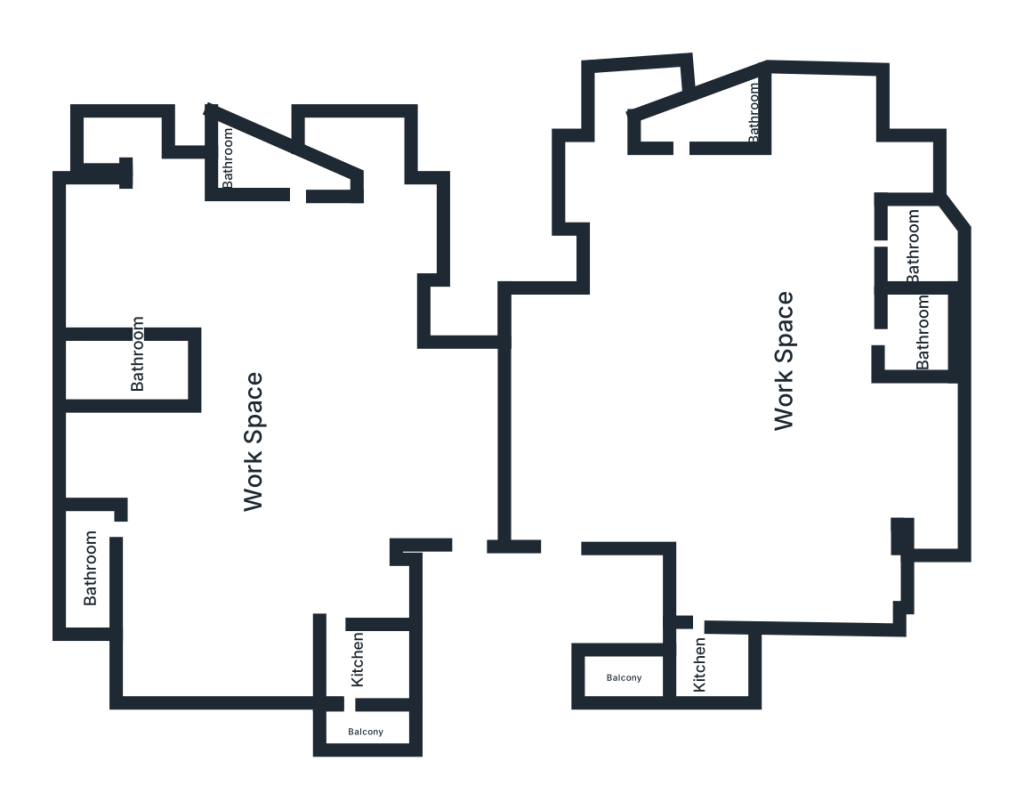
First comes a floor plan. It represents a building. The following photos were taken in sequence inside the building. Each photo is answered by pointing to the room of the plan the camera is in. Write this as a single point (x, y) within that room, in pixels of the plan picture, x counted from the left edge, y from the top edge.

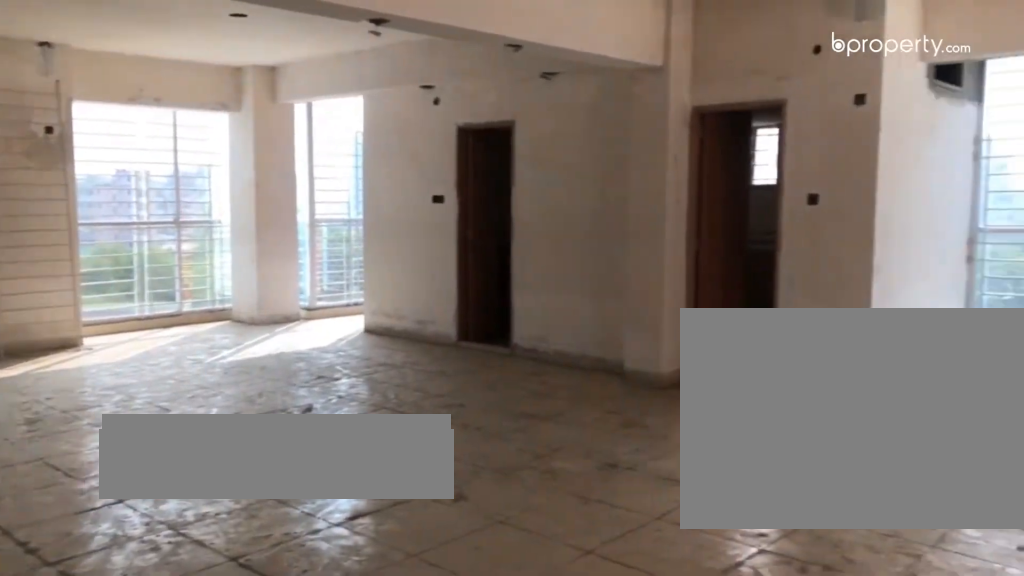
(761, 365)
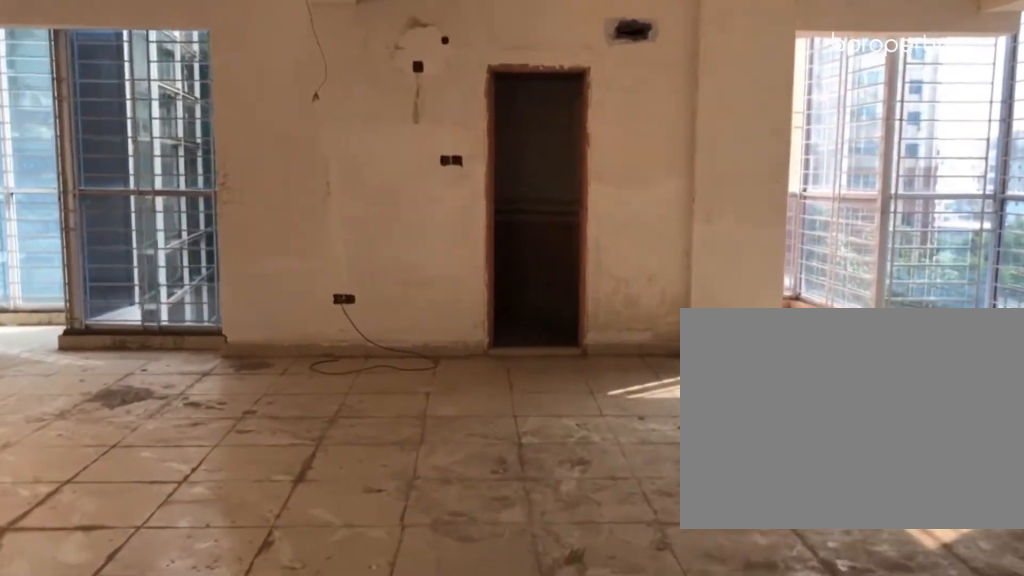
(301, 431)
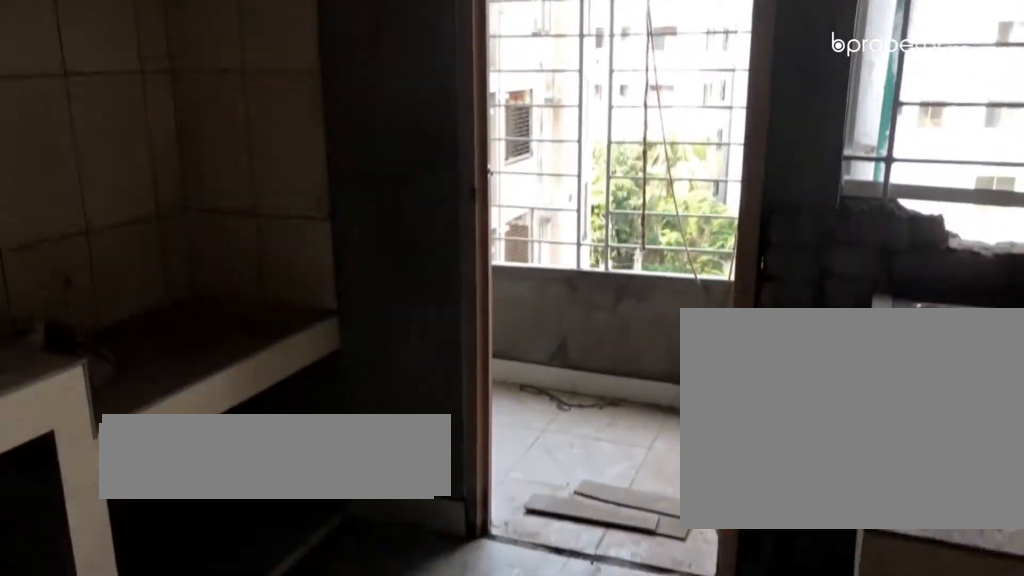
(367, 665)
